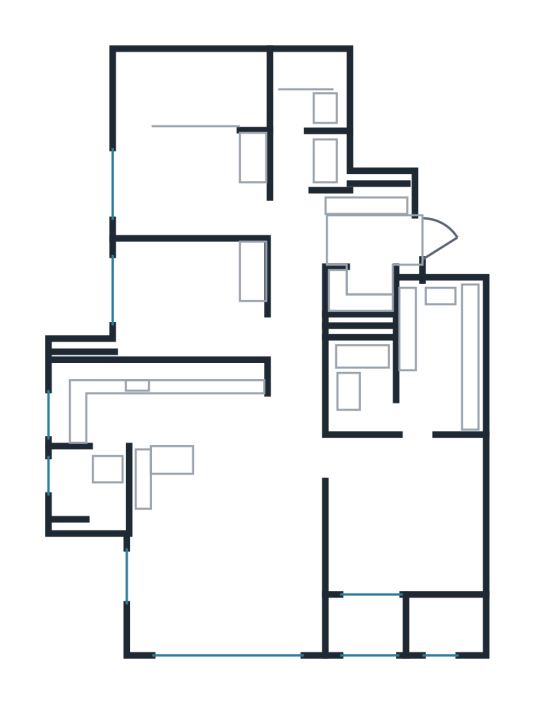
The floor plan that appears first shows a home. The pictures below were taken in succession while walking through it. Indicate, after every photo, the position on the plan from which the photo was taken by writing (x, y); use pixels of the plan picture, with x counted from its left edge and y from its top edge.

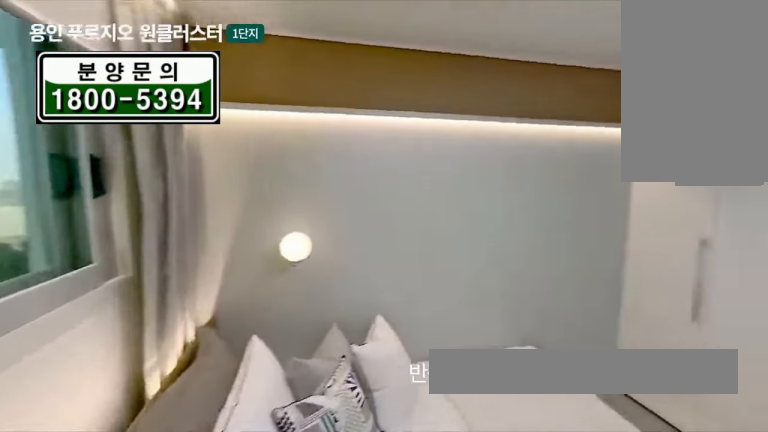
(193, 310)
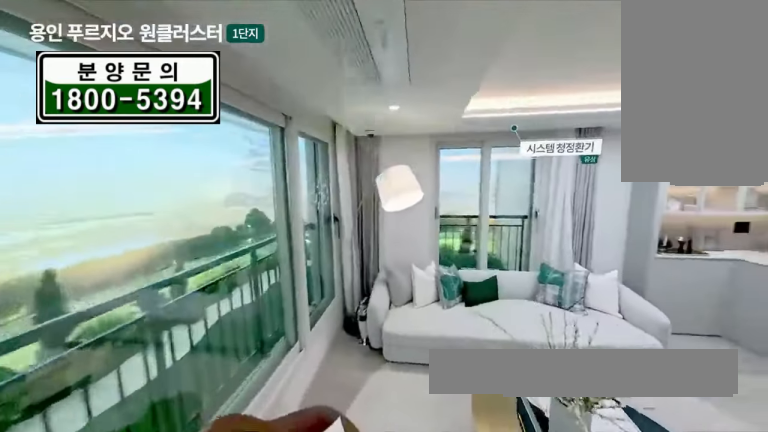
(226, 577)
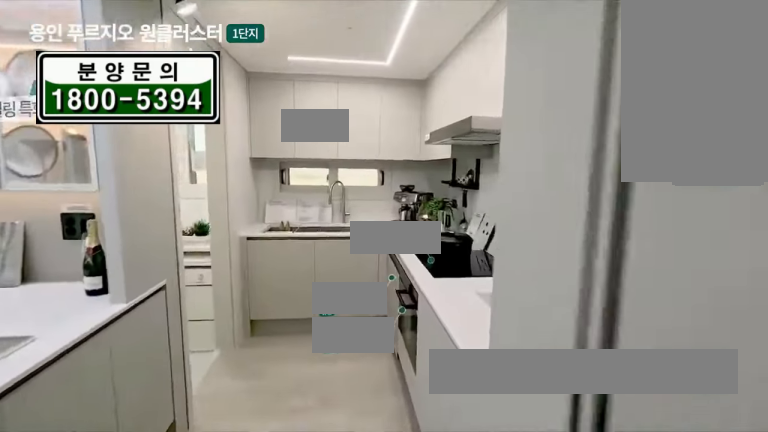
(172, 429)
